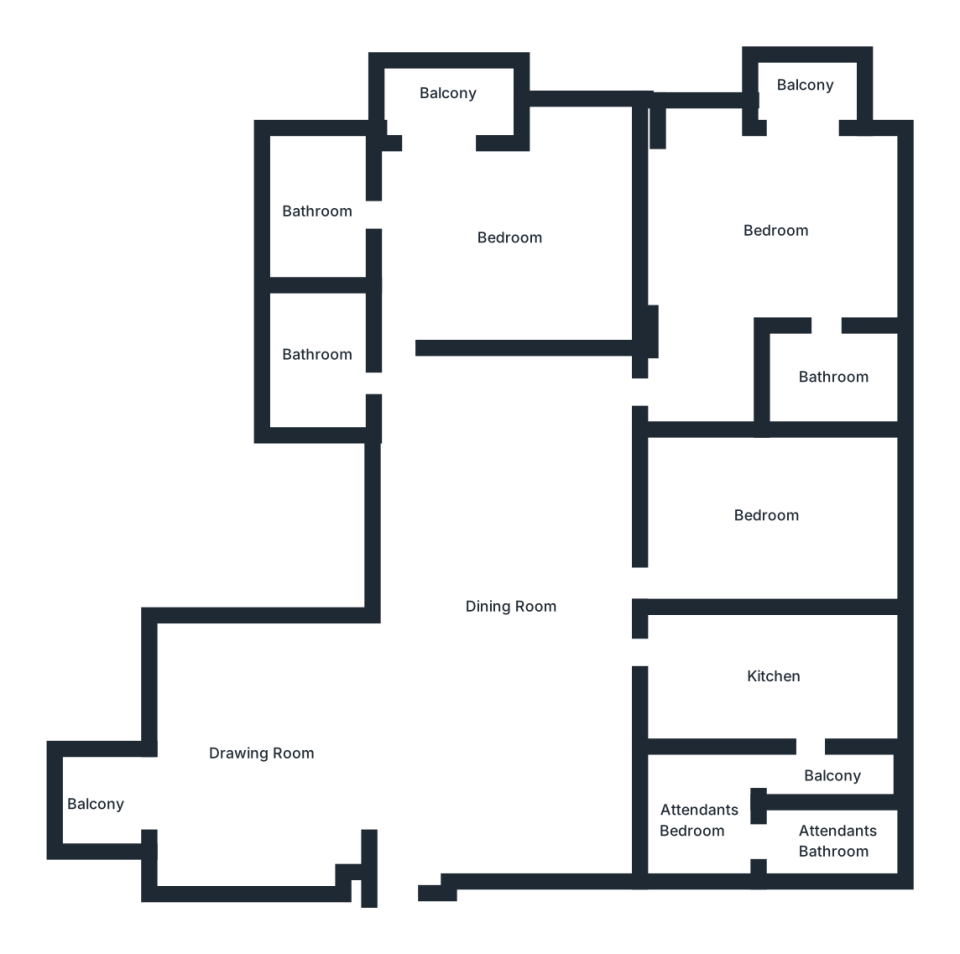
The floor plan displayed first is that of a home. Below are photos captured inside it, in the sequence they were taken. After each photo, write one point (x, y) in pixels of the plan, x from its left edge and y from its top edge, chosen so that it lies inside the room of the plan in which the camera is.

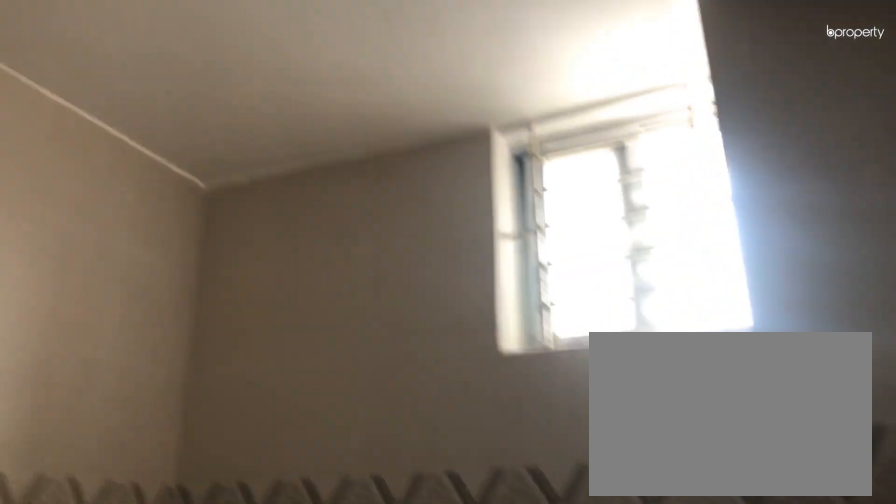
(309, 213)
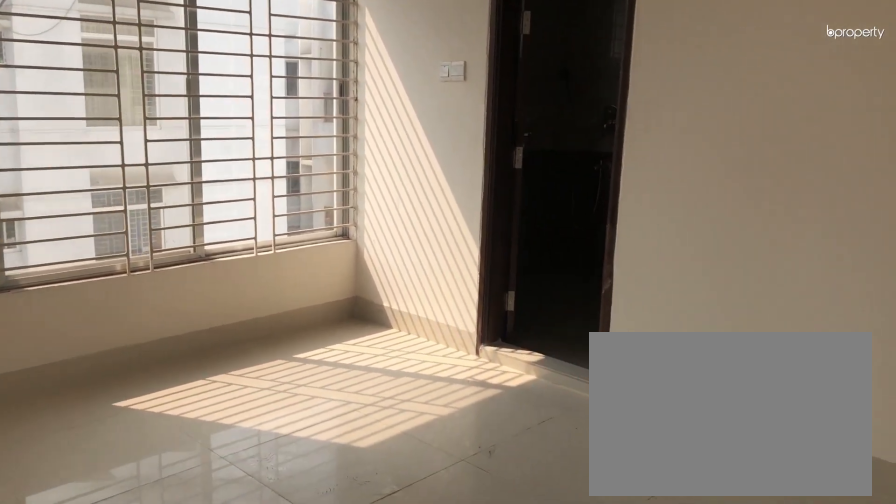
(774, 231)
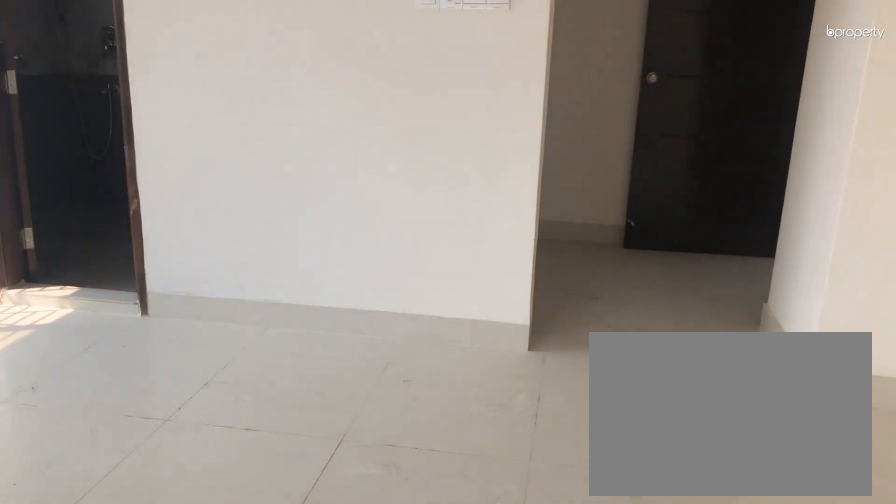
(774, 231)
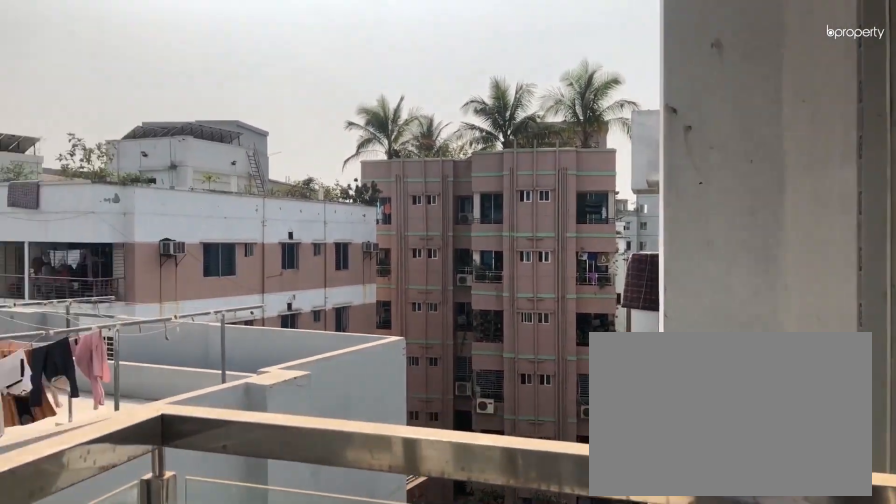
(806, 84)
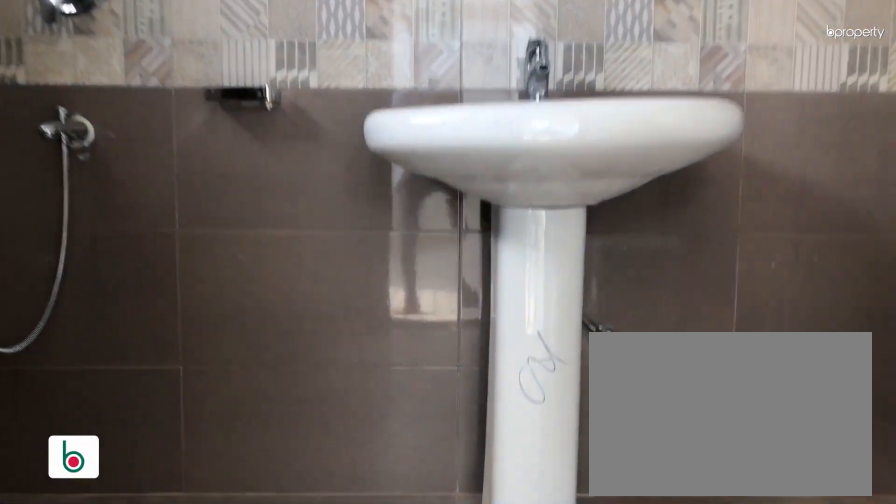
(834, 379)
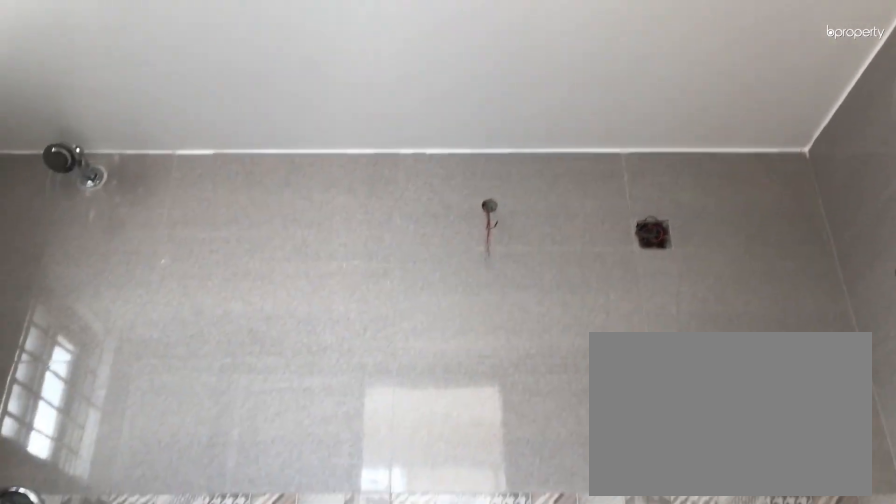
(834, 379)
